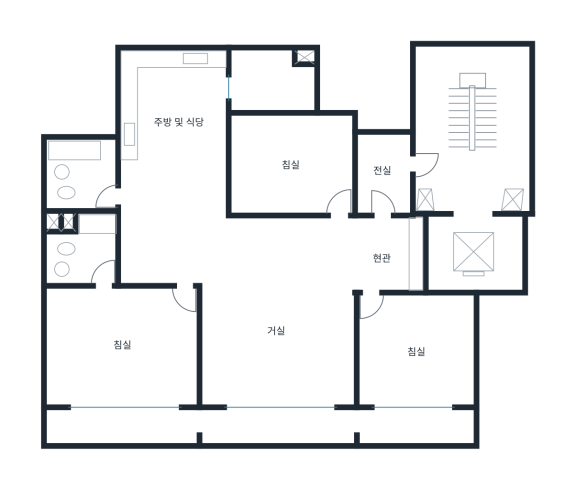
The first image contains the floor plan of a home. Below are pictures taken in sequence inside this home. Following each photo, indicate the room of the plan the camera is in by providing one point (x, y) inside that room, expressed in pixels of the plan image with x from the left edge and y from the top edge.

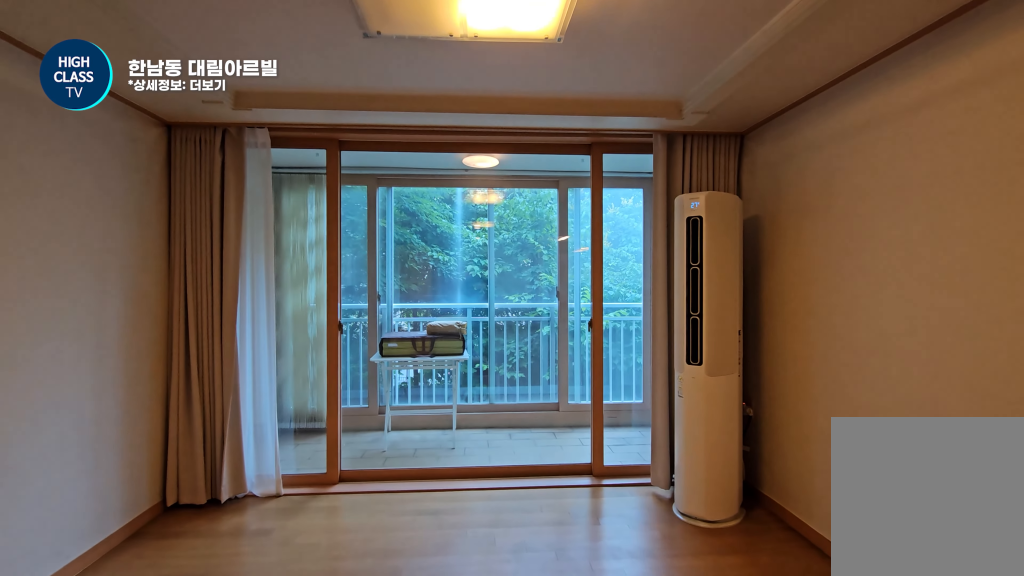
(277, 310)
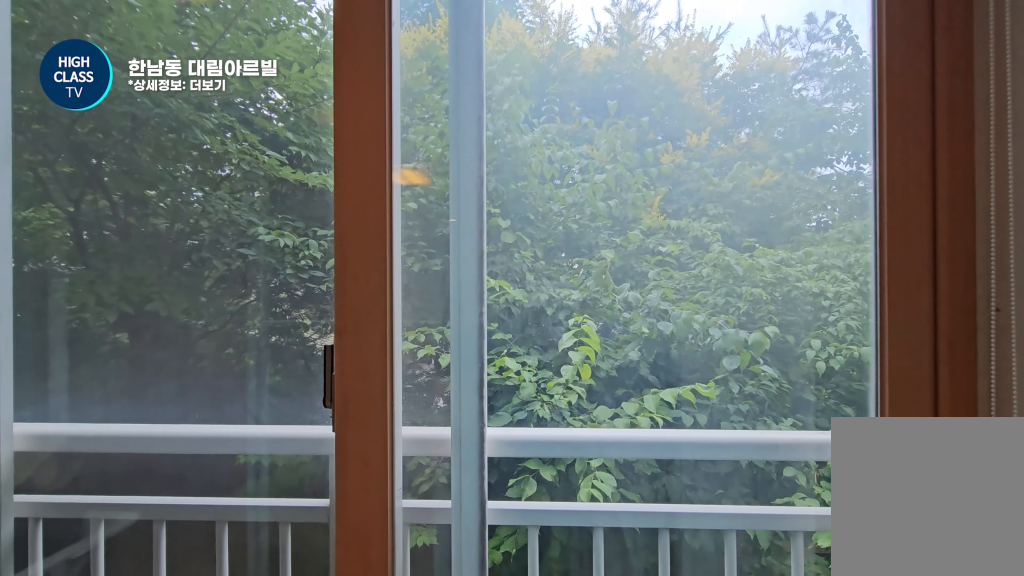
(261, 423)
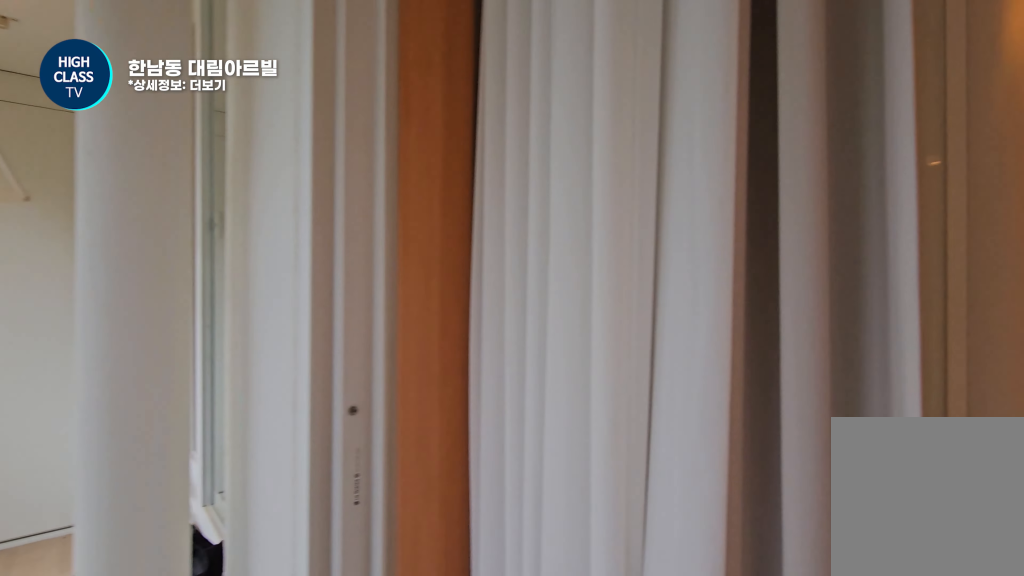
(261, 423)
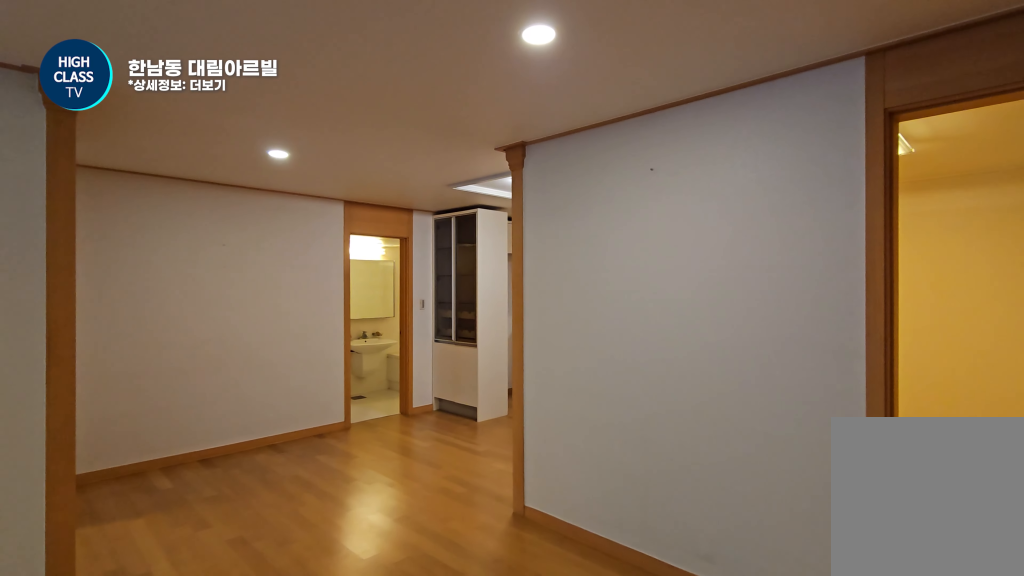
(276, 310)
